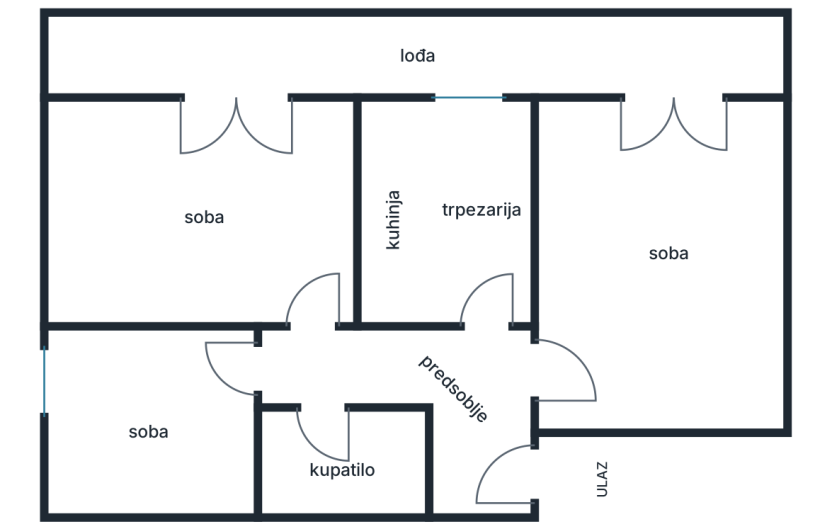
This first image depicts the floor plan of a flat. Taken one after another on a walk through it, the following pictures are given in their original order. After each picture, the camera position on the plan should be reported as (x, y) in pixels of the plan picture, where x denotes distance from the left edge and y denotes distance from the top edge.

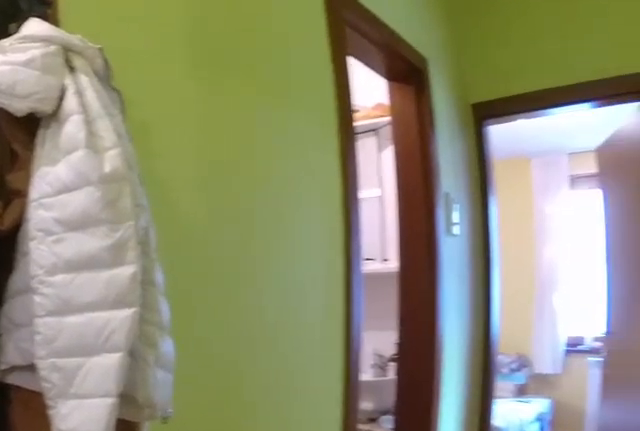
(510, 330)
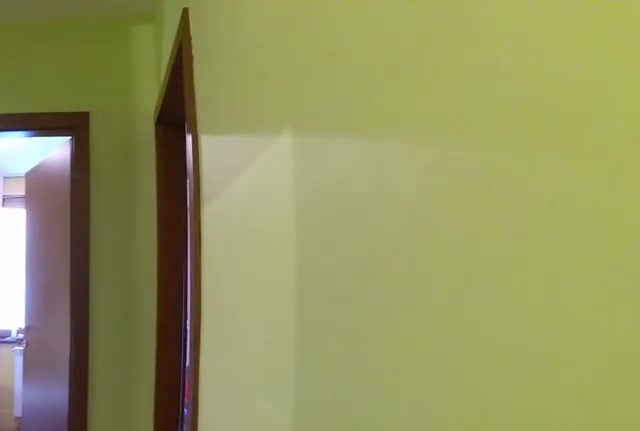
(516, 360)
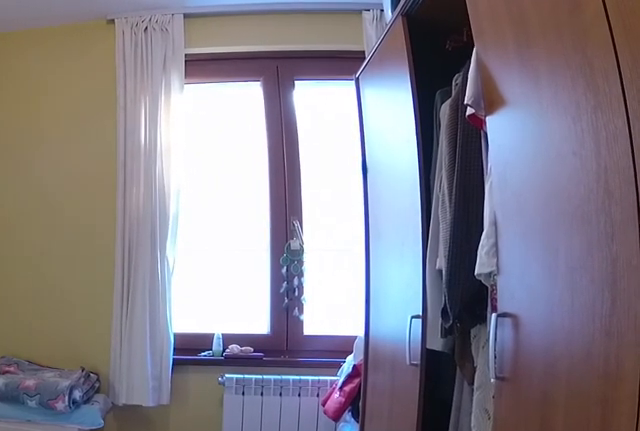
(262, 367)
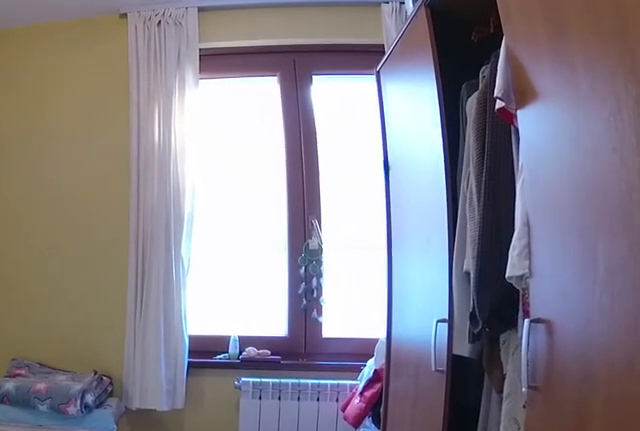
(262, 367)
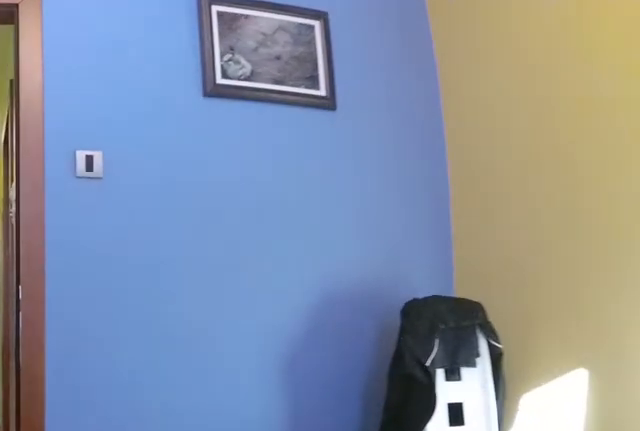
(138, 366)
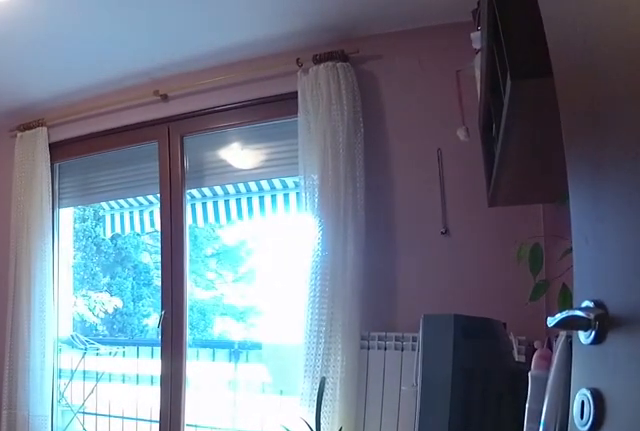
(295, 342)
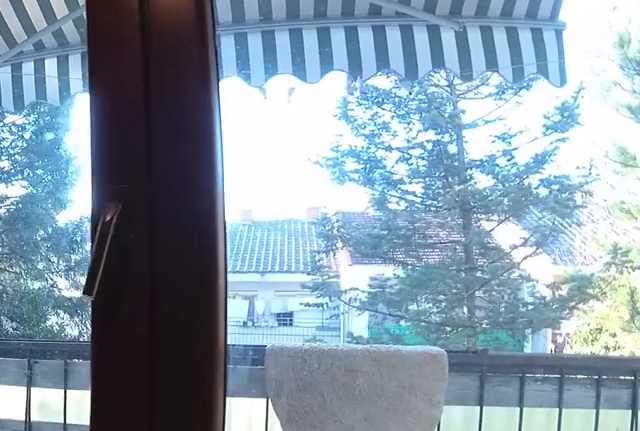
(144, 191)
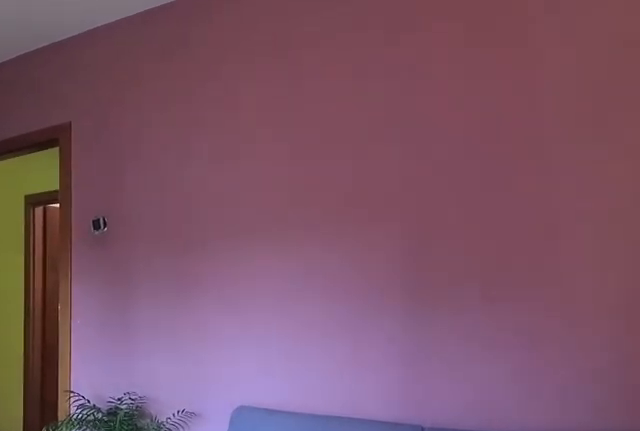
(139, 160)
